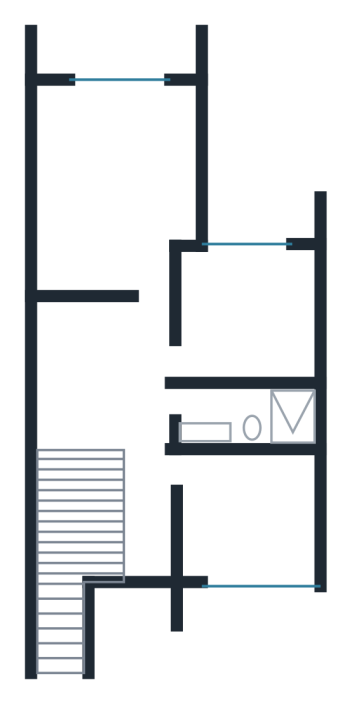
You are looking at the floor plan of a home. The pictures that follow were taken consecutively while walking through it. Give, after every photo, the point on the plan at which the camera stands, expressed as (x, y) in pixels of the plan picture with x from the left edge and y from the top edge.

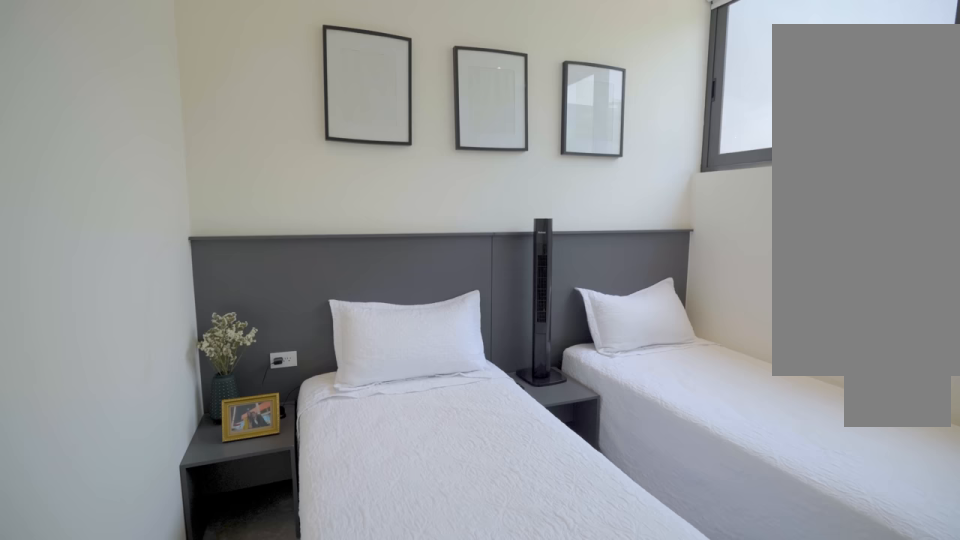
(182, 467)
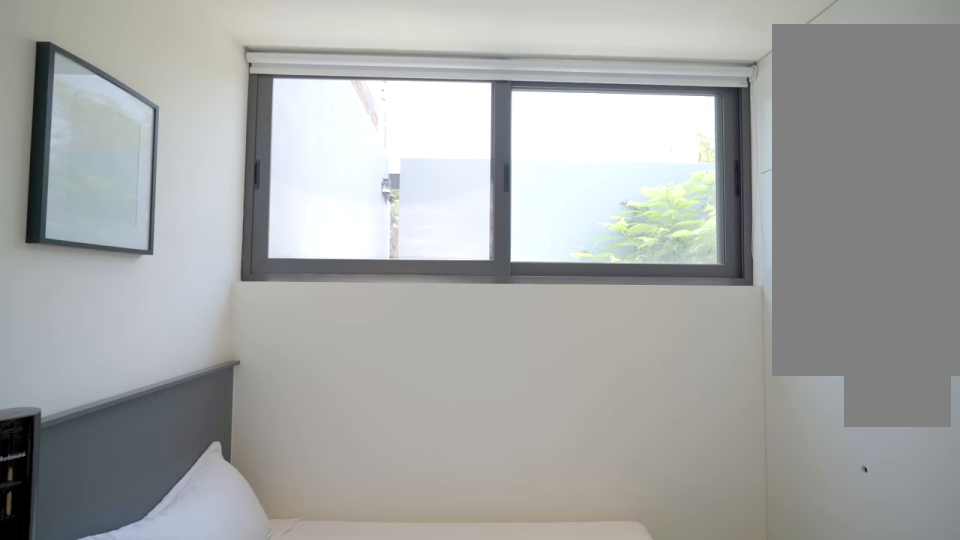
(211, 533)
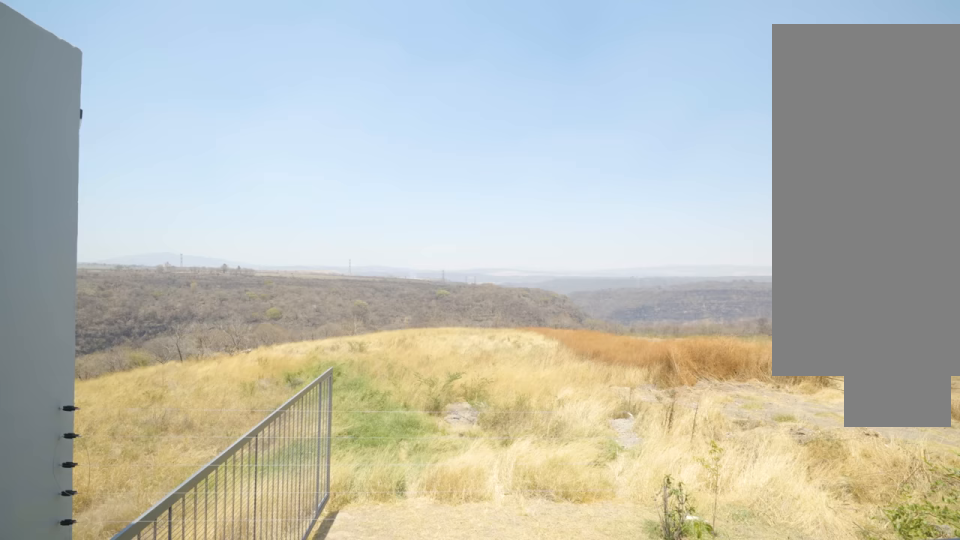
(109, 78)
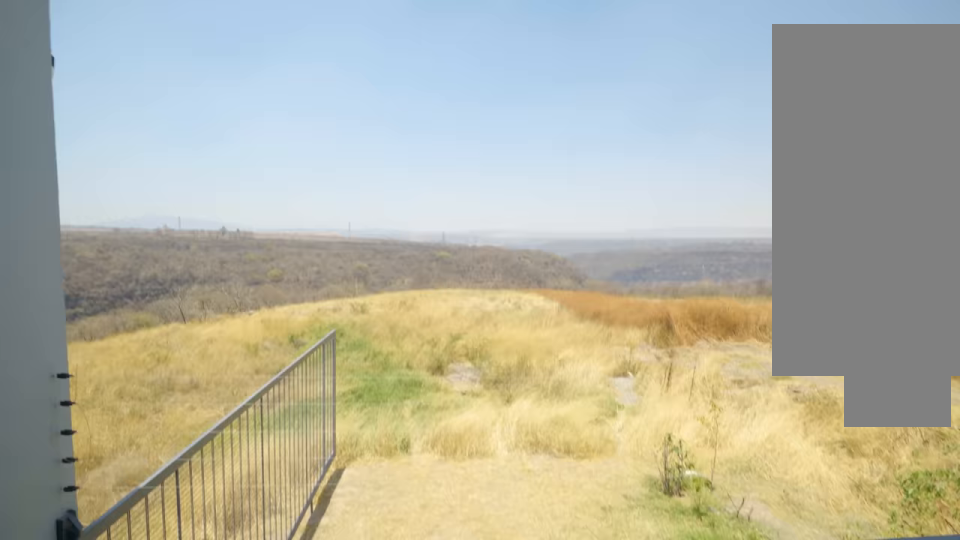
(113, 60)
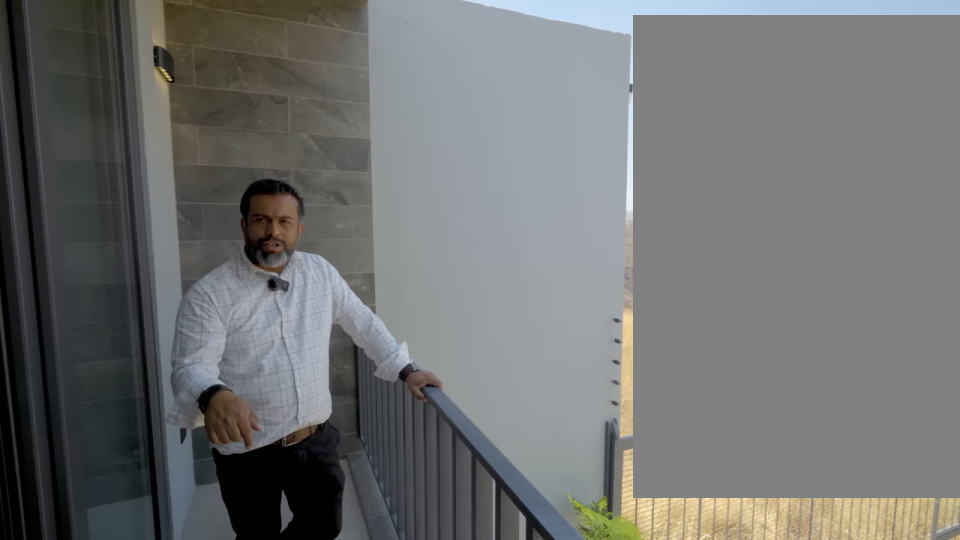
(133, 59)
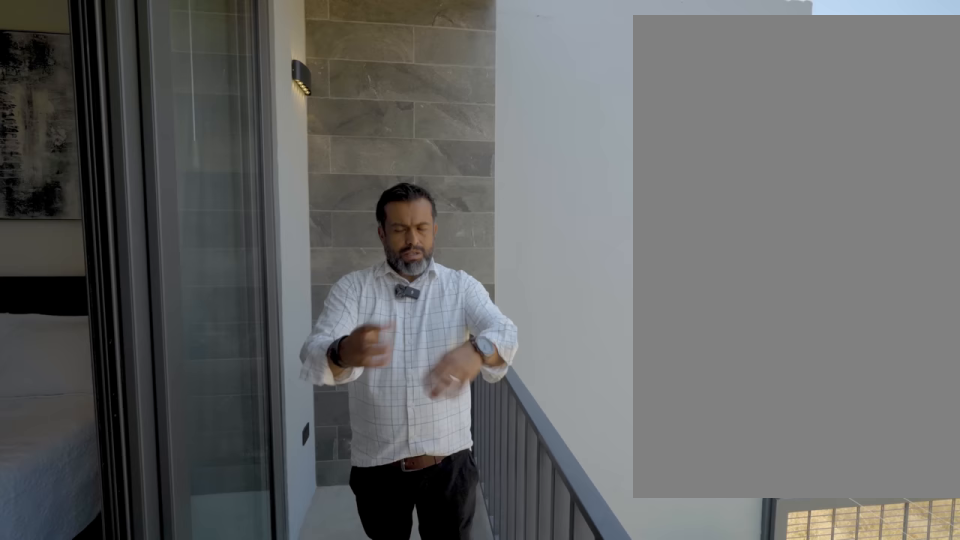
(132, 60)
